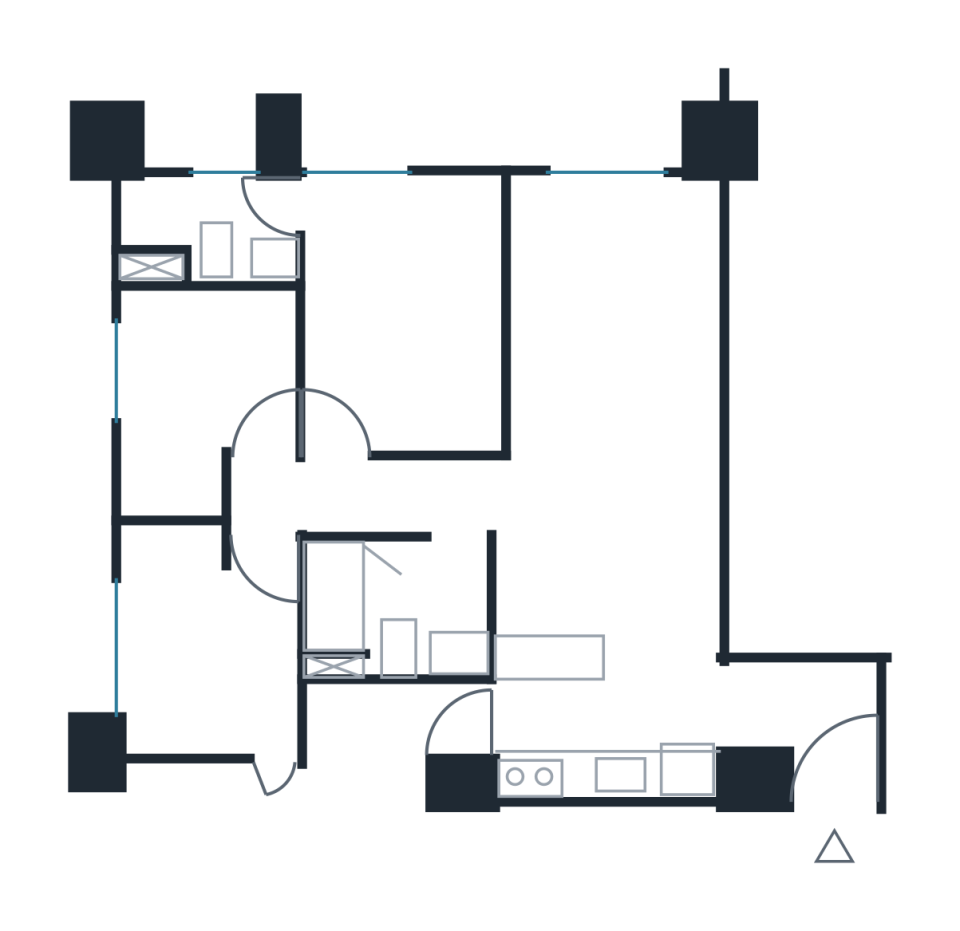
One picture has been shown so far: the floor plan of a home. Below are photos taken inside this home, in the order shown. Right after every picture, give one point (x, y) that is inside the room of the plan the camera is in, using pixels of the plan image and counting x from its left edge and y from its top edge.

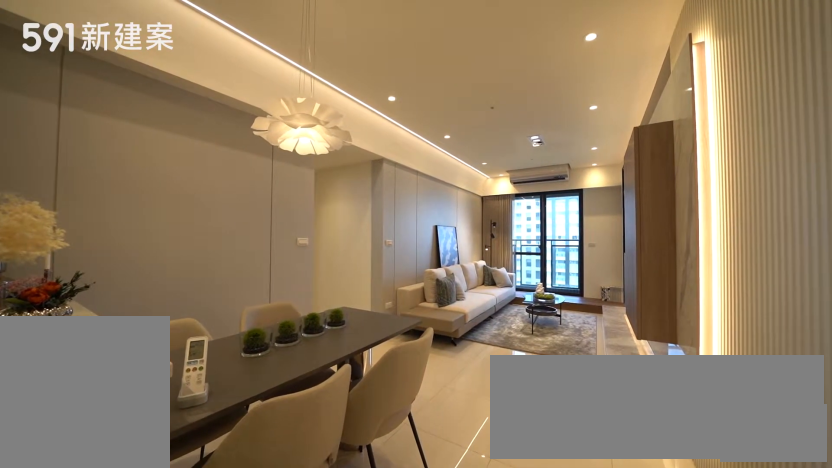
(609, 584)
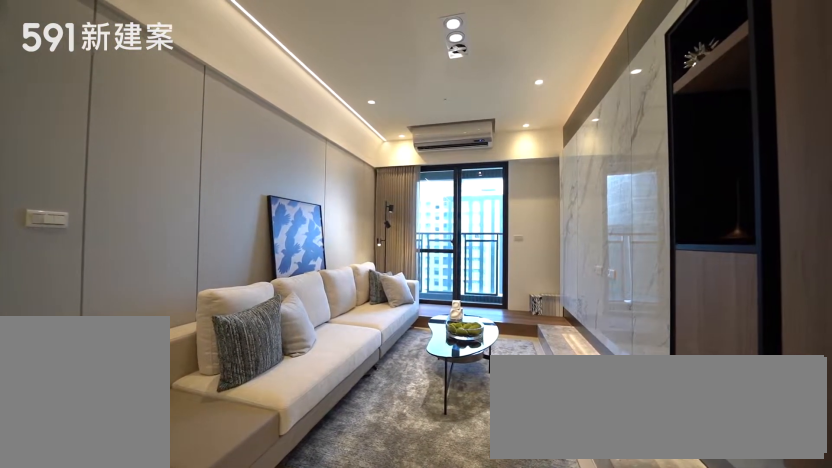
(617, 335)
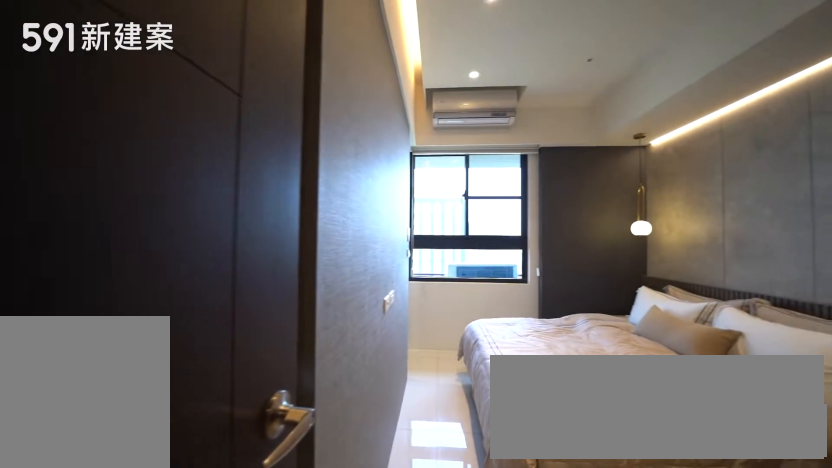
(405, 315)
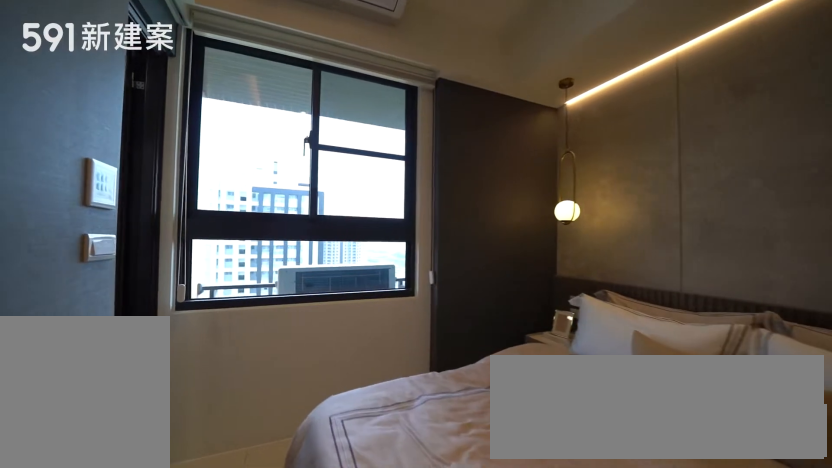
(405, 315)
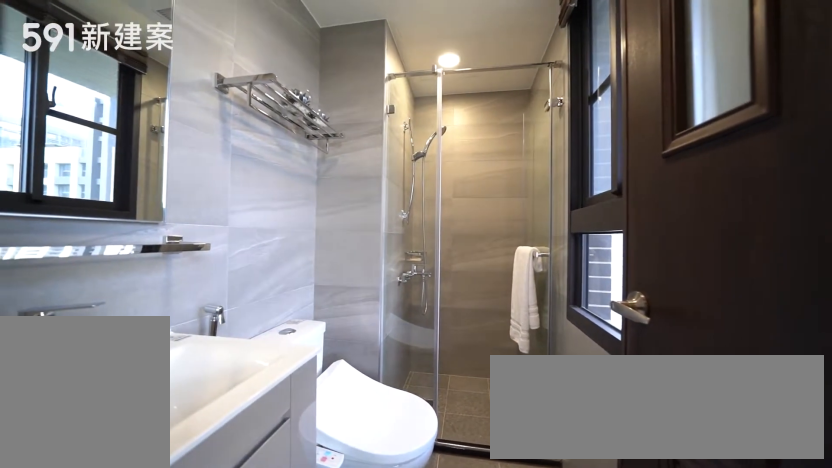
(206, 226)
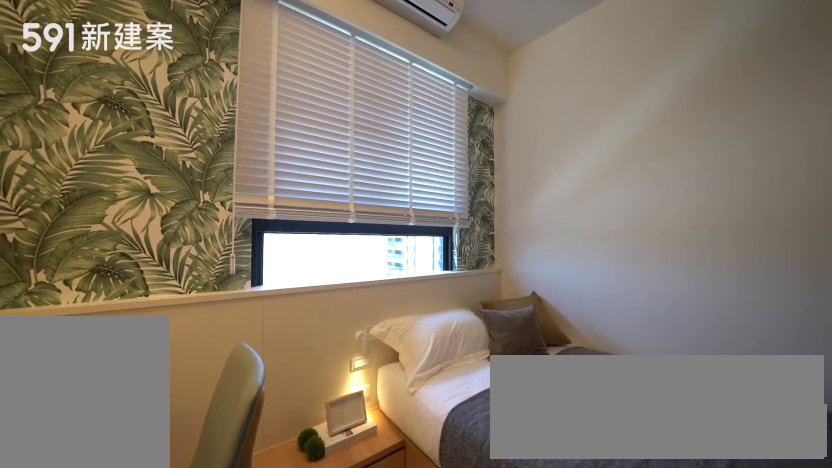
(204, 391)
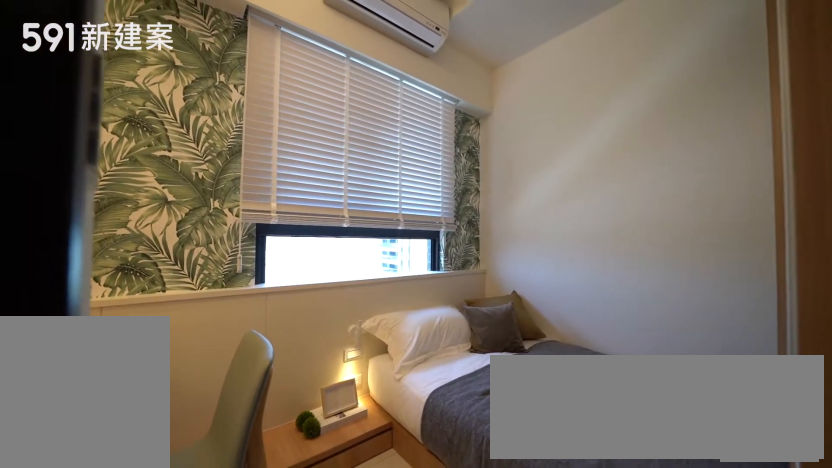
(204, 391)
